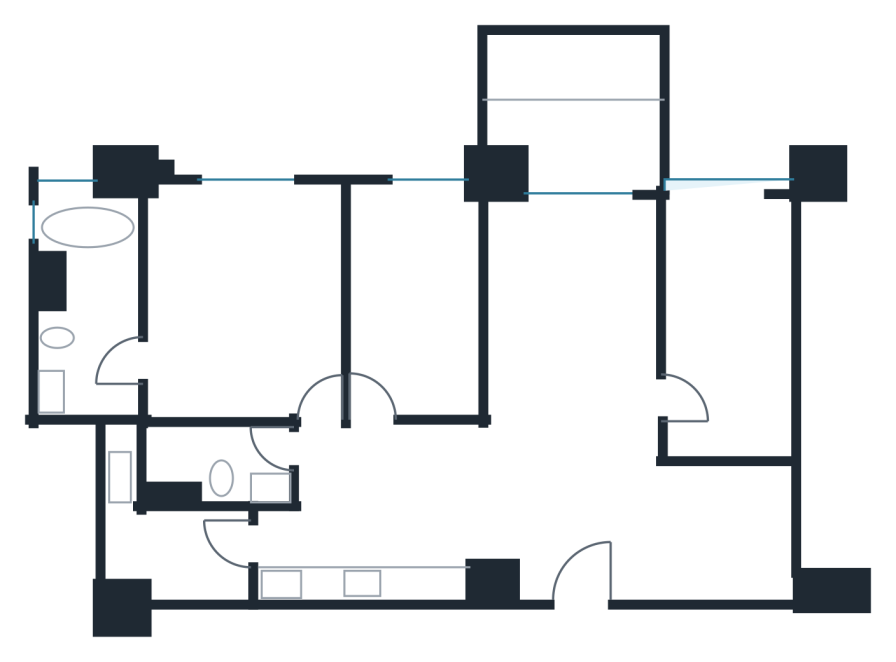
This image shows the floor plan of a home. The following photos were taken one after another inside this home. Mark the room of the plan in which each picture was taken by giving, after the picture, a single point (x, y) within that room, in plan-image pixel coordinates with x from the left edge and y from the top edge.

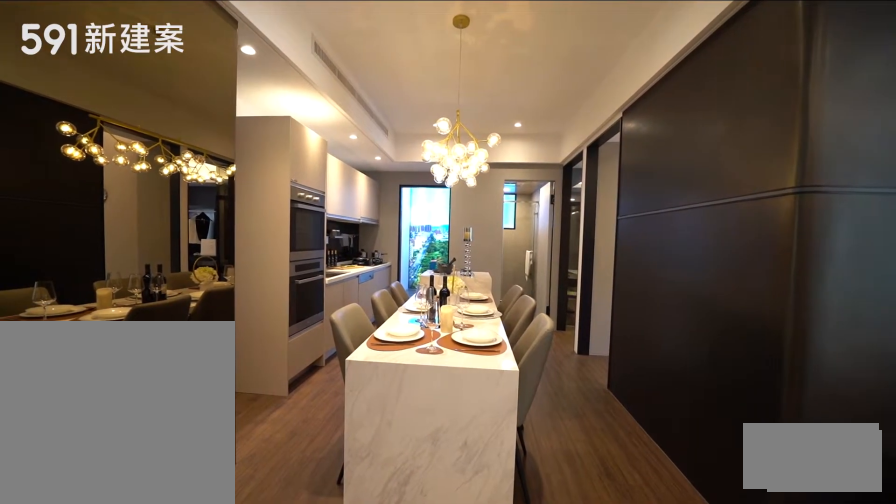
(418, 479)
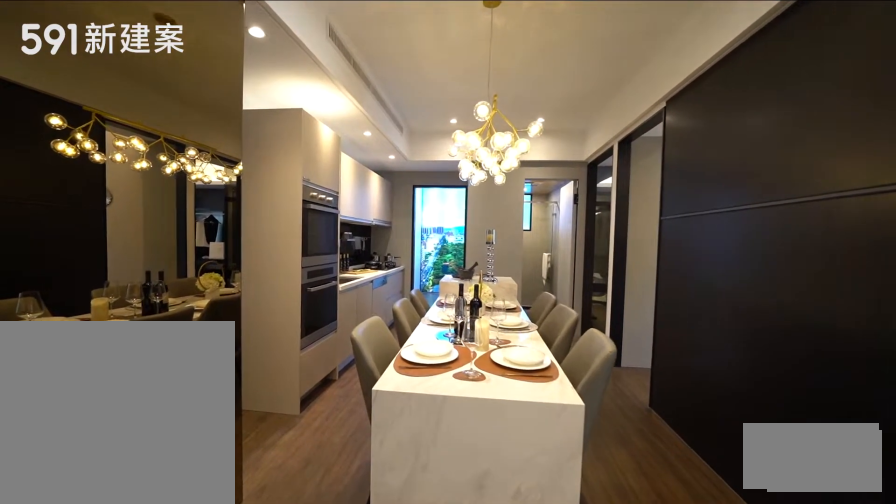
(418, 479)
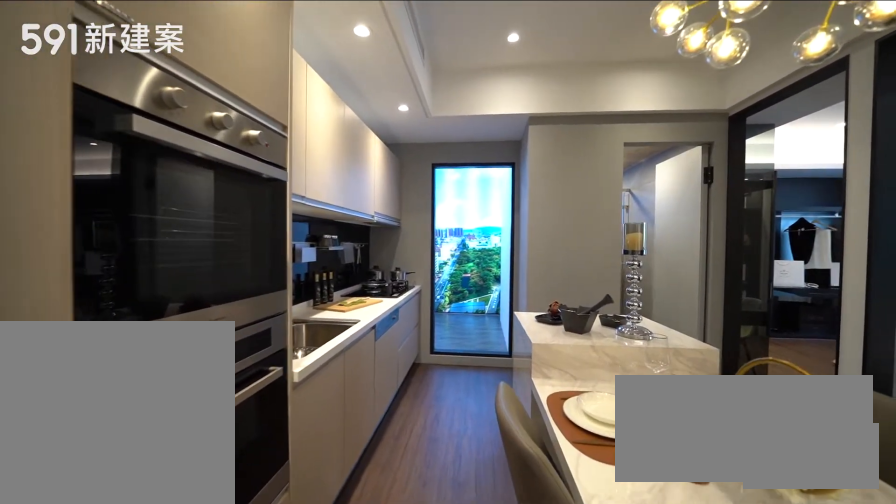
(350, 564)
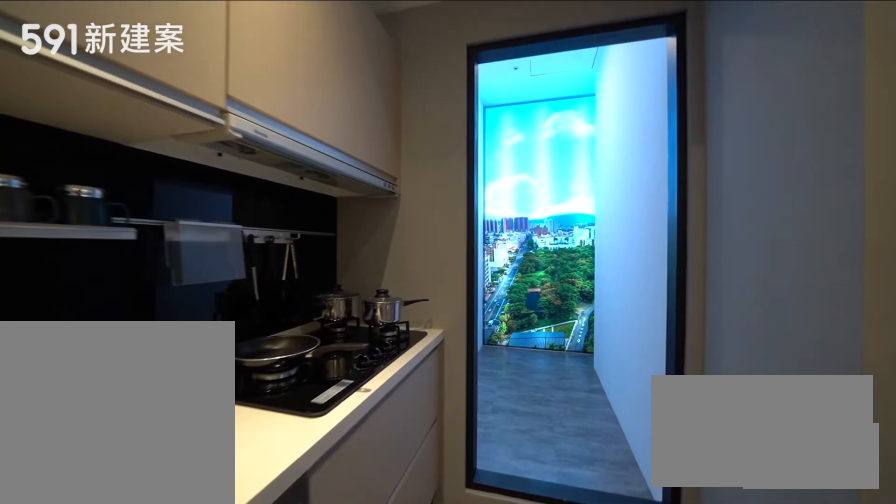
(350, 564)
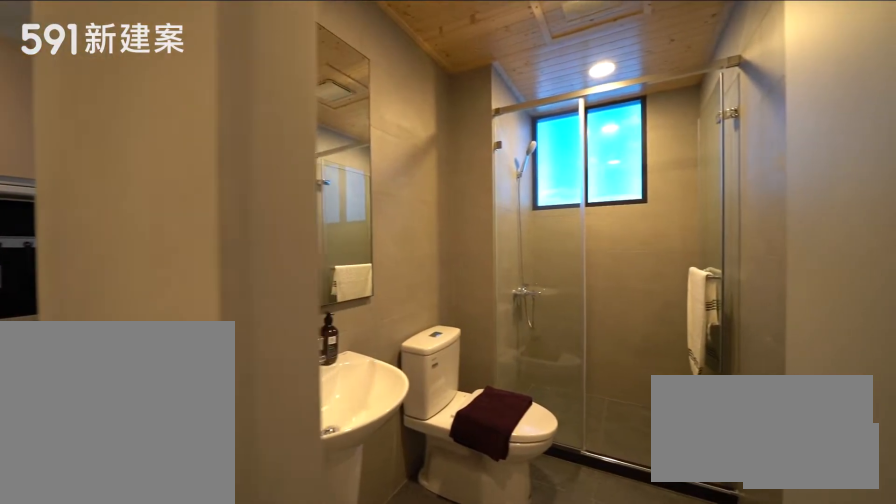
(211, 468)
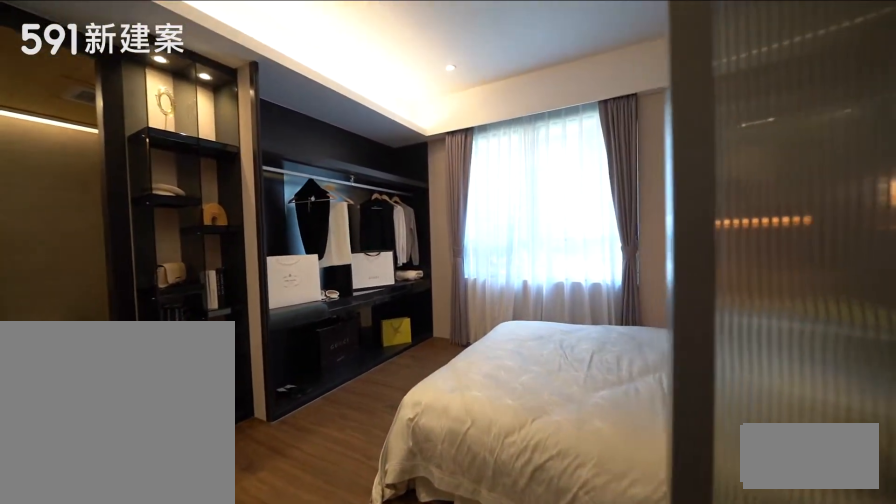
(244, 296)
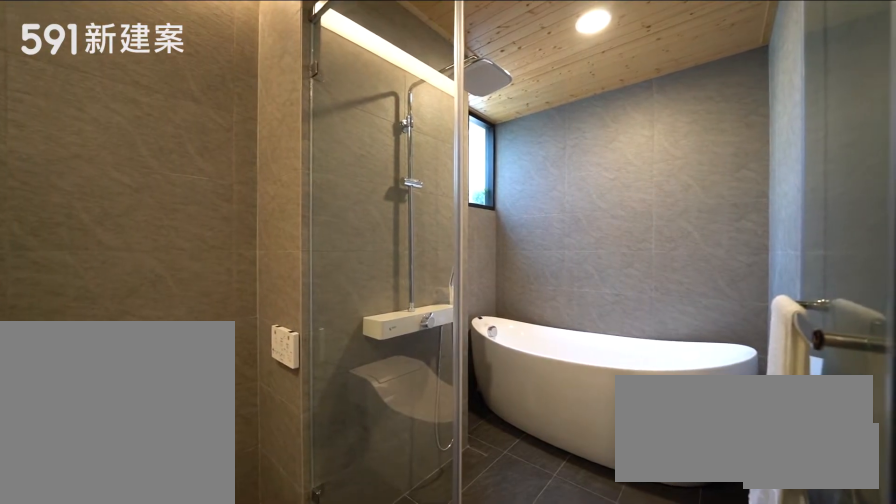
(85, 306)
